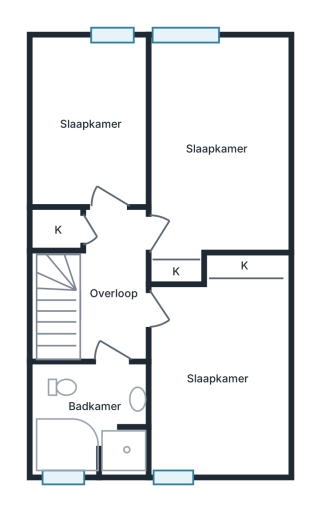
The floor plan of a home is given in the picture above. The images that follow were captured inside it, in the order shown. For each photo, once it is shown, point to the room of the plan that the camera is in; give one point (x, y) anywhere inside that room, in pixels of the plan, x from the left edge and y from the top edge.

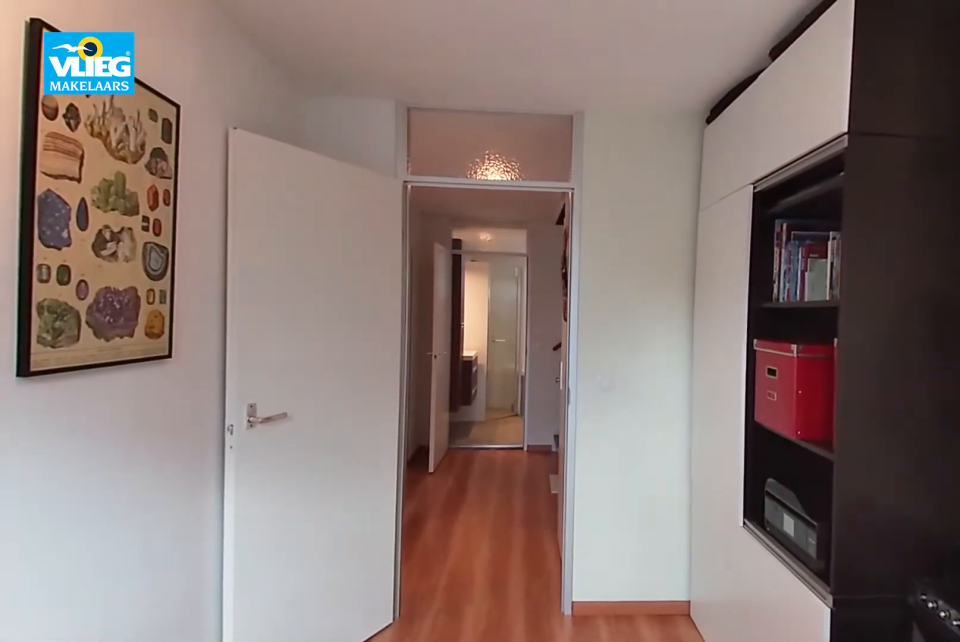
(82, 125)
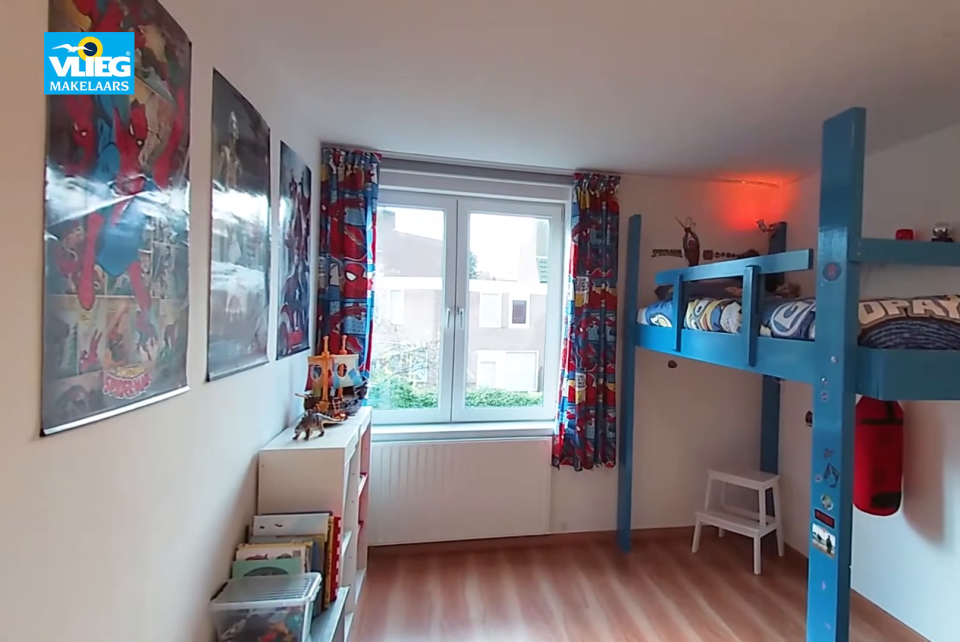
(220, 74)
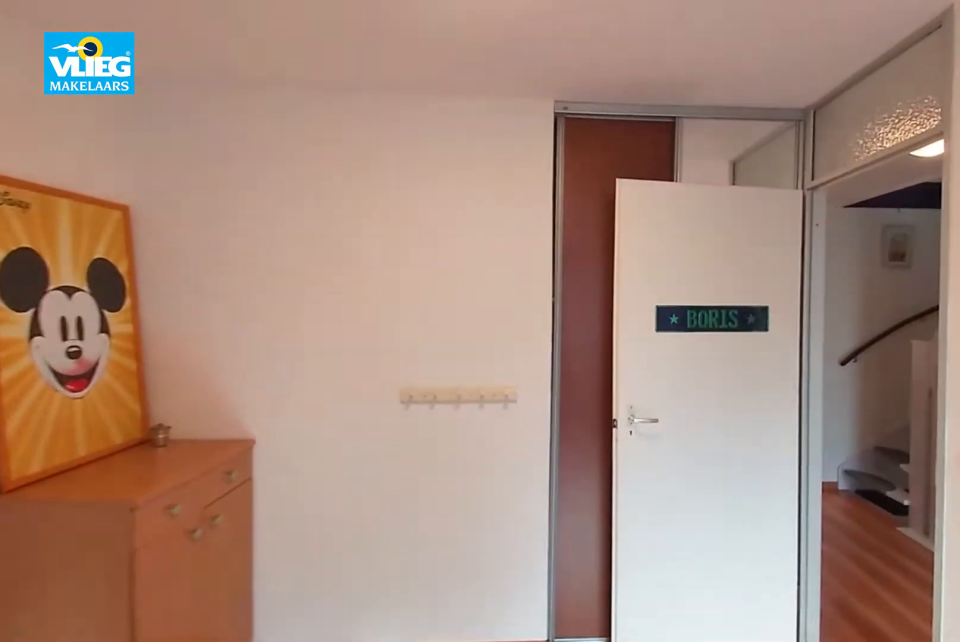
(236, 60)
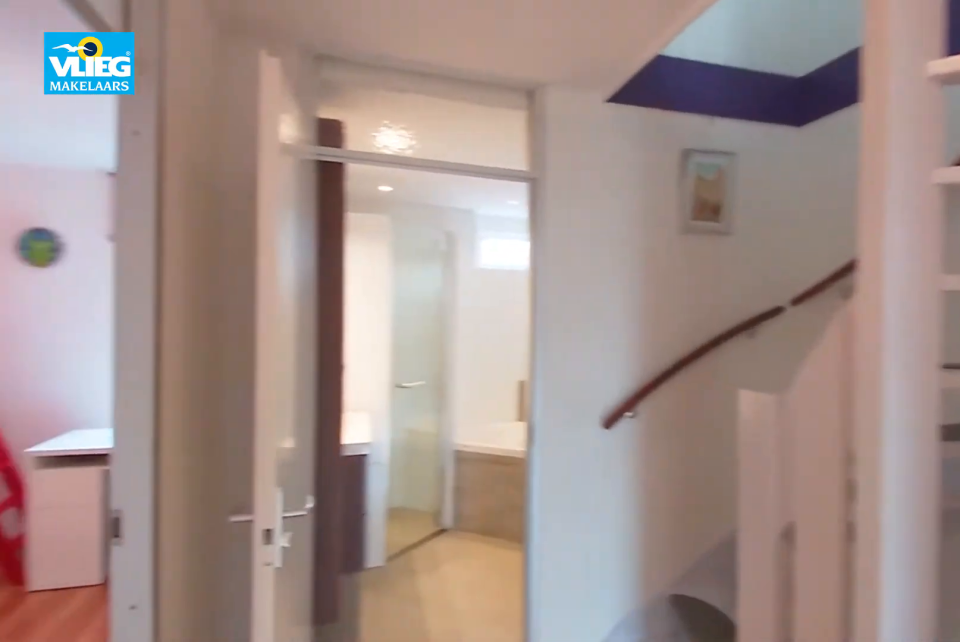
(112, 285)
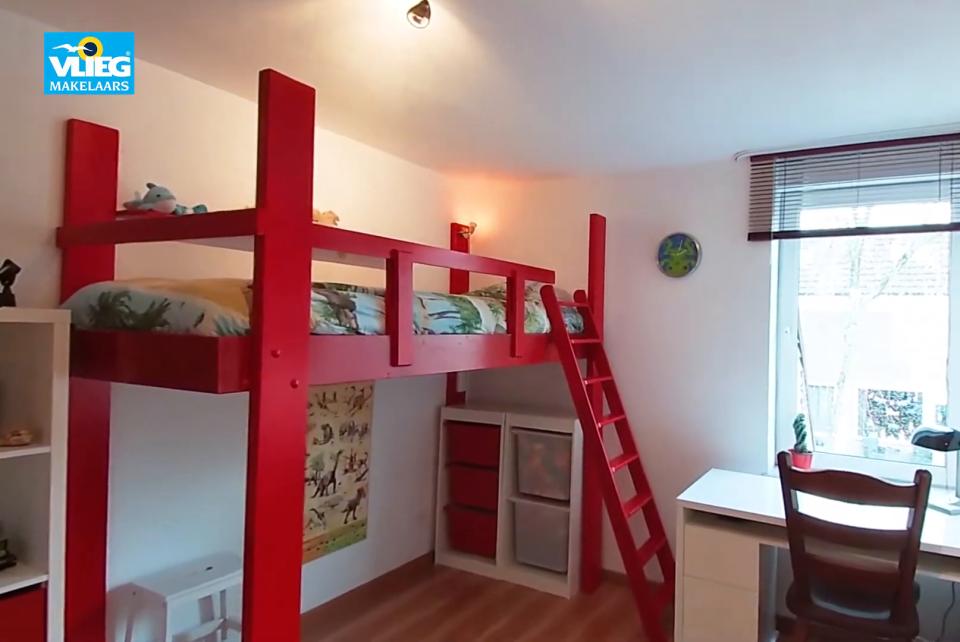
(218, 376)
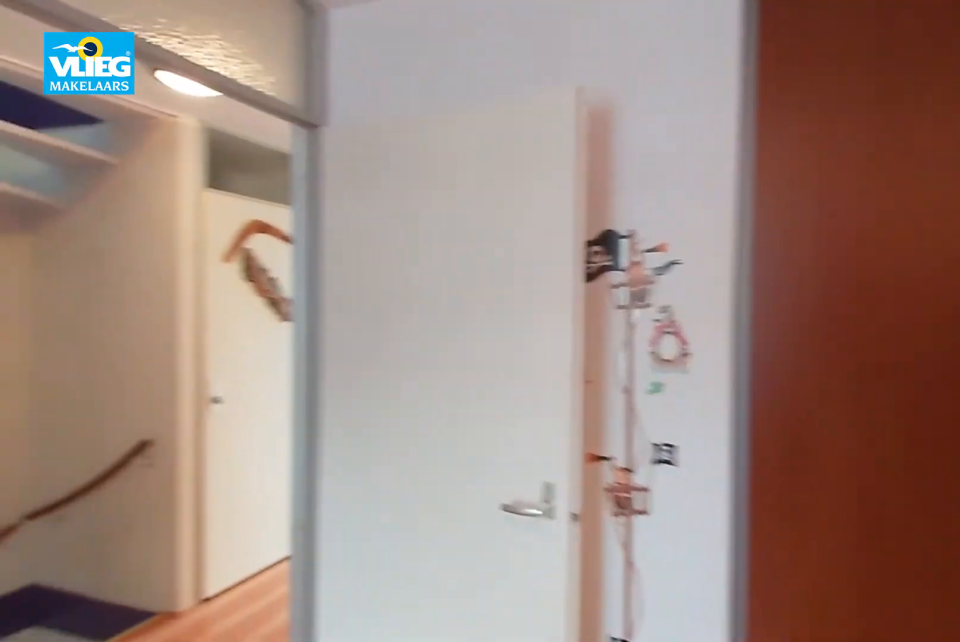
(218, 376)
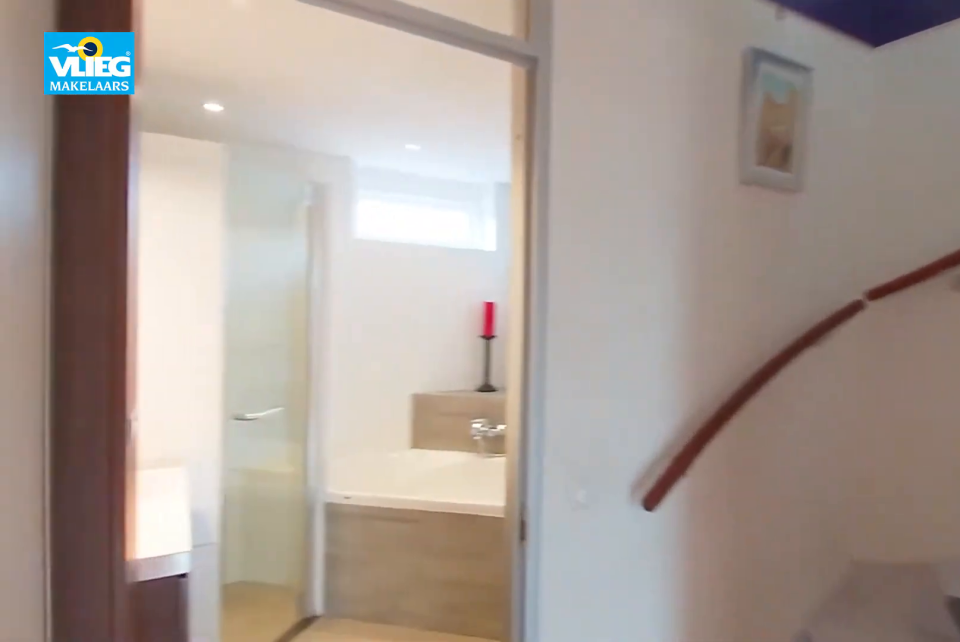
(112, 285)
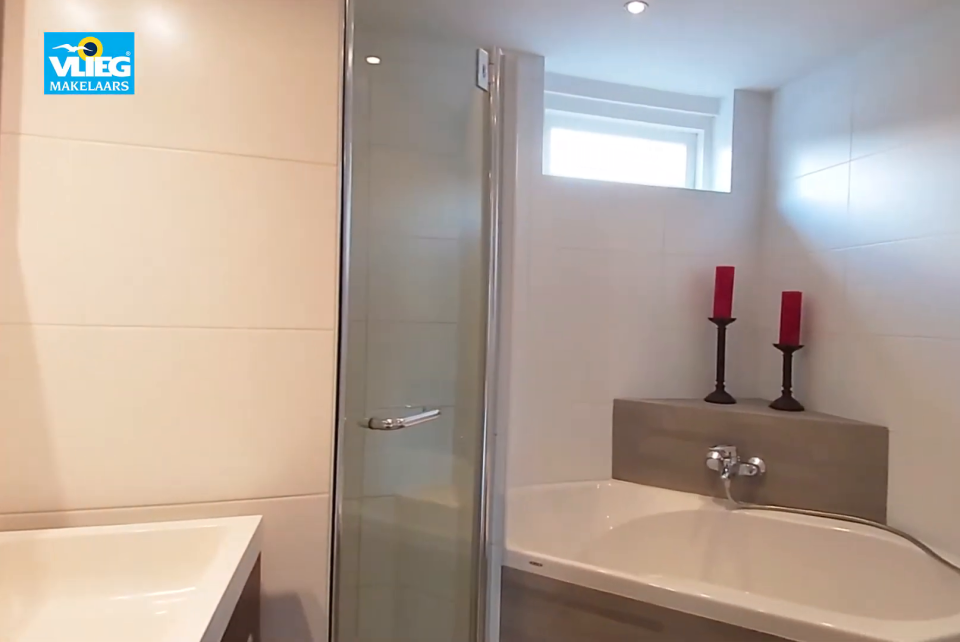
(90, 417)
